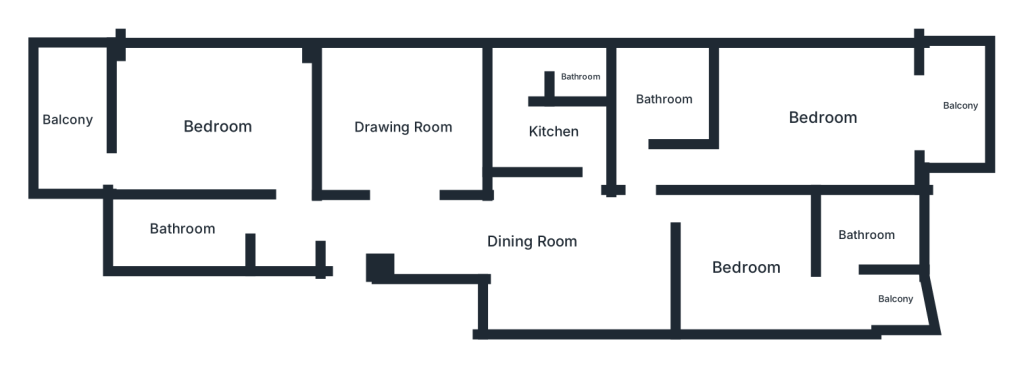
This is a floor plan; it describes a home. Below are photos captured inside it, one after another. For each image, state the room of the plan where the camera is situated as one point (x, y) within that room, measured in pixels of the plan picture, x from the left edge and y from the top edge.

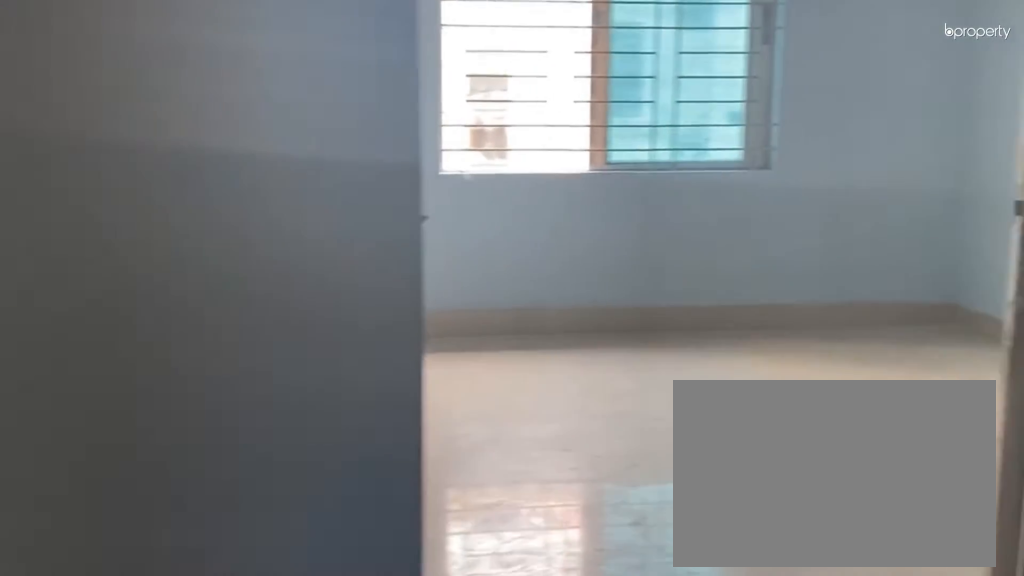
(382, 232)
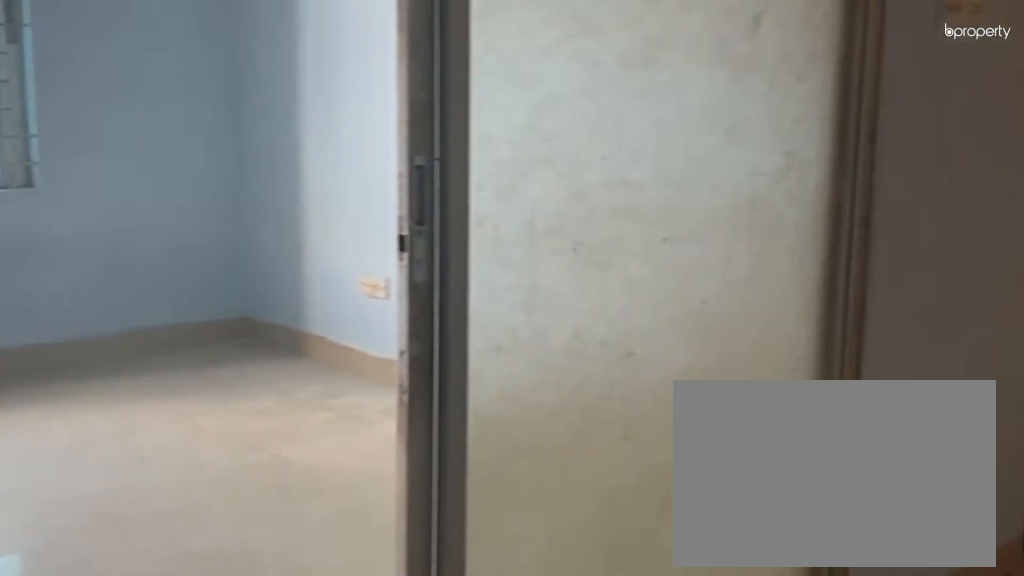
(382, 232)
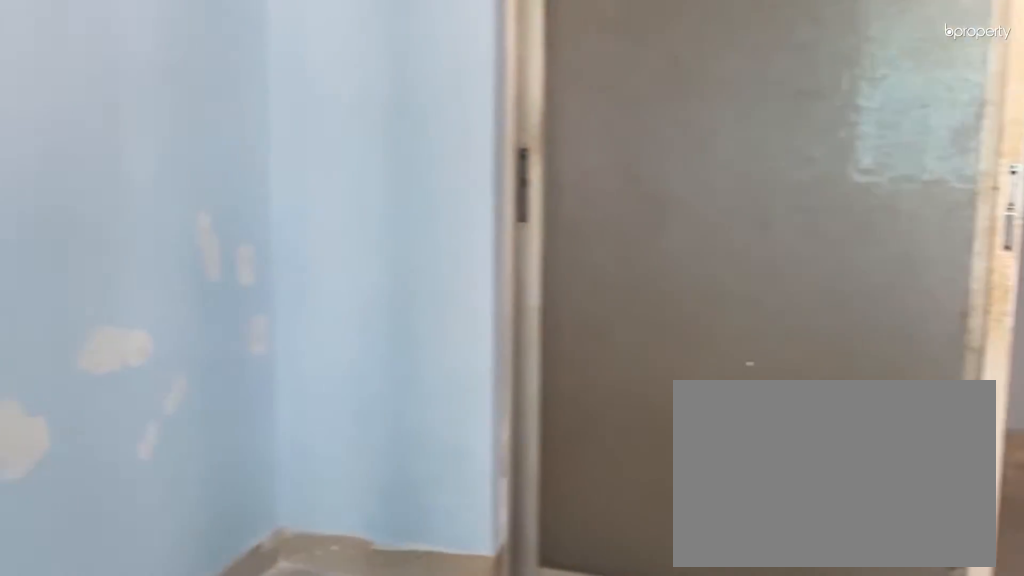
(405, 122)
